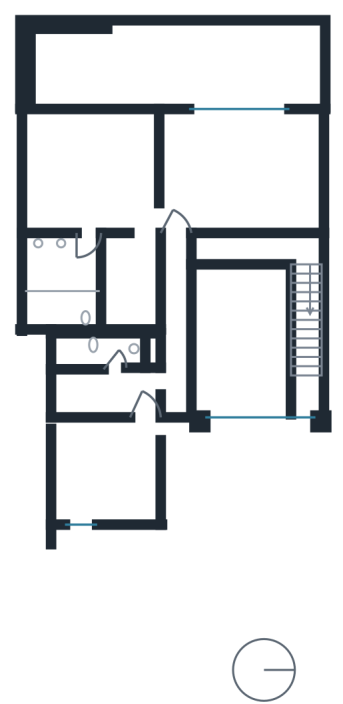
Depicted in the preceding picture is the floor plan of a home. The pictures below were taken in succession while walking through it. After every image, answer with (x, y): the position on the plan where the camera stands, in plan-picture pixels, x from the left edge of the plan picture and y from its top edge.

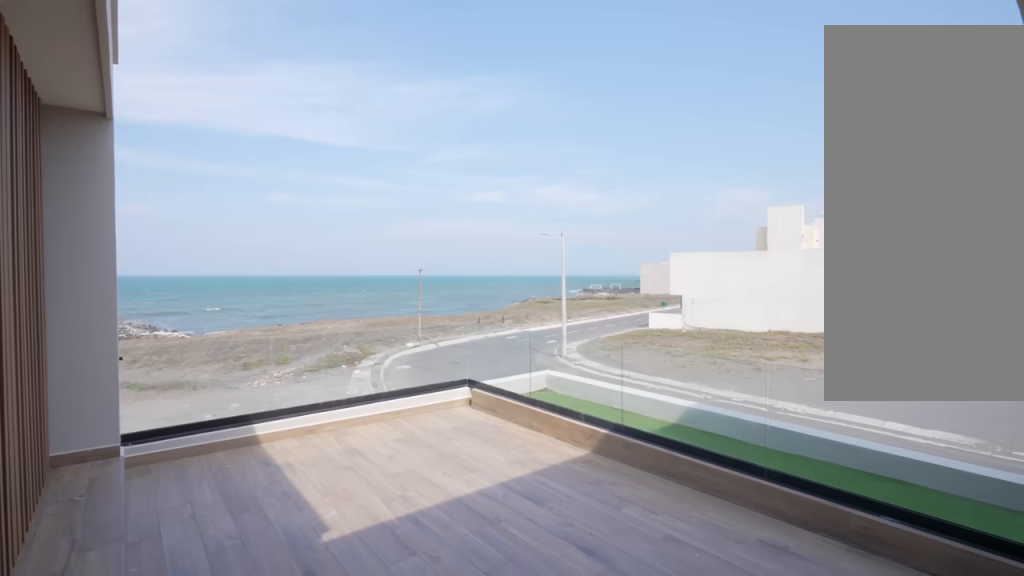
(174, 446)
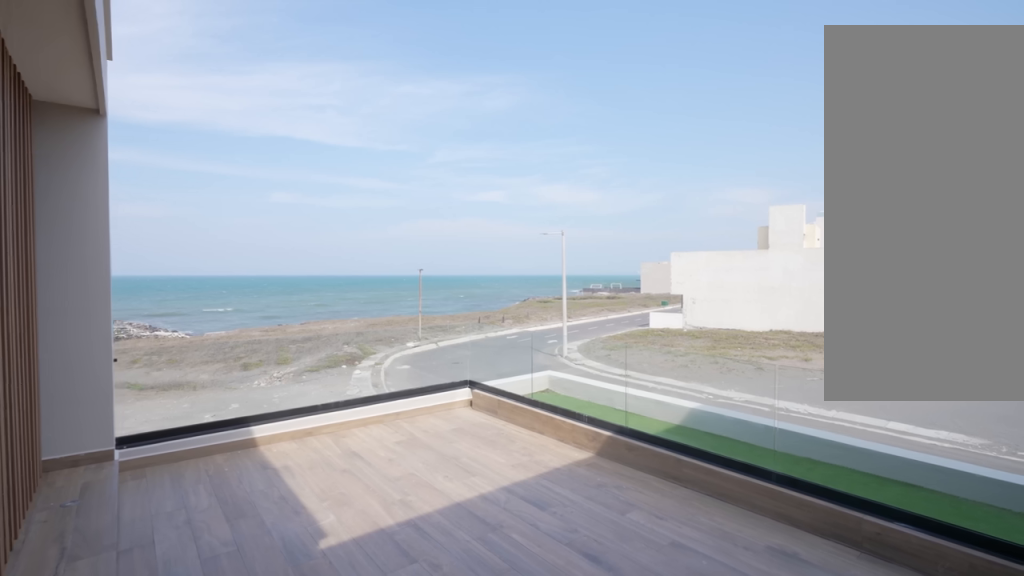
(183, 464)
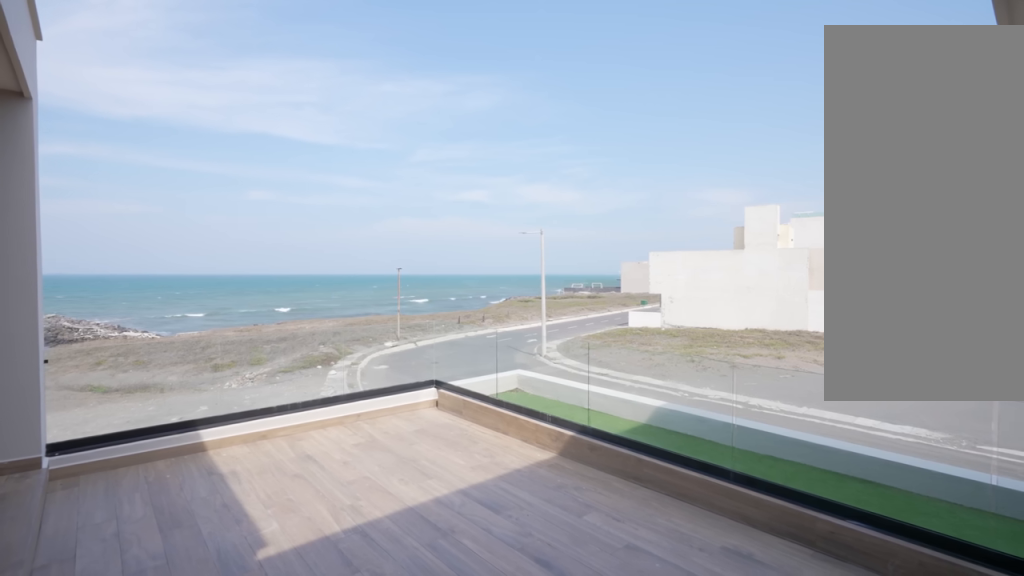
(183, 464)
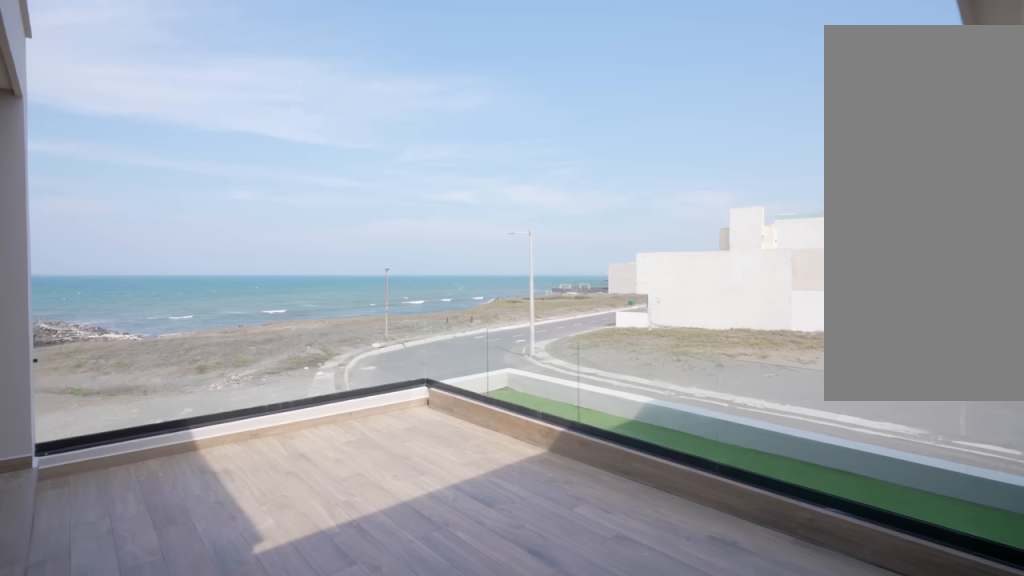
(185, 465)
